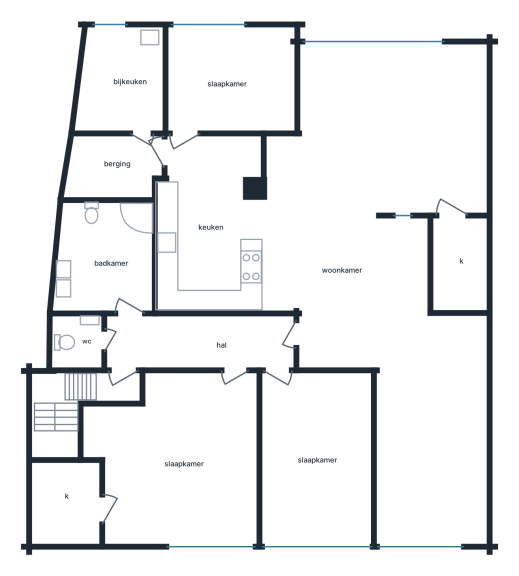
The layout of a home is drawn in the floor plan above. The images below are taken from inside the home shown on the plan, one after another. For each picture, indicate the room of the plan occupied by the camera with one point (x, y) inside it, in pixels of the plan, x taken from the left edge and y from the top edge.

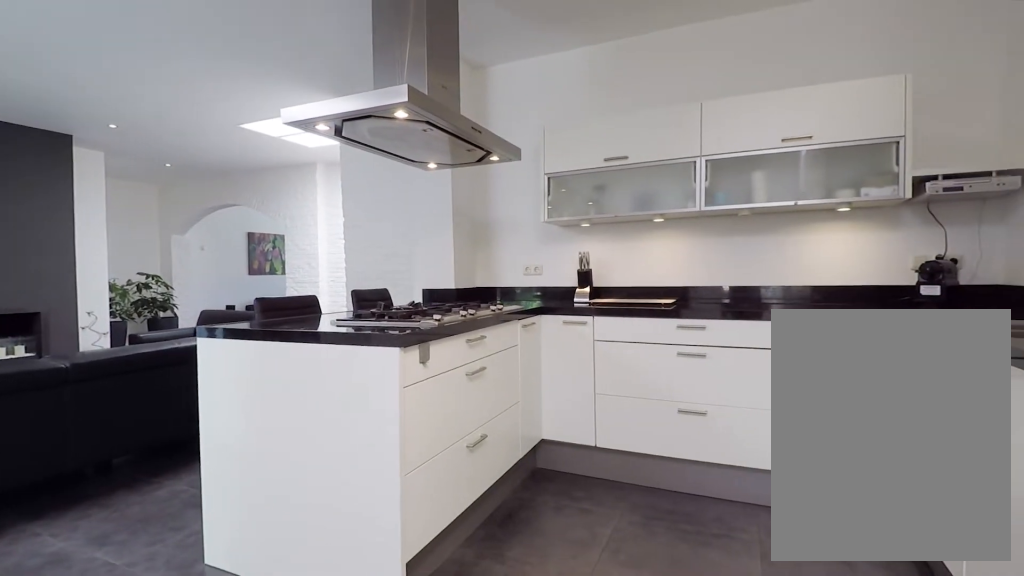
(209, 227)
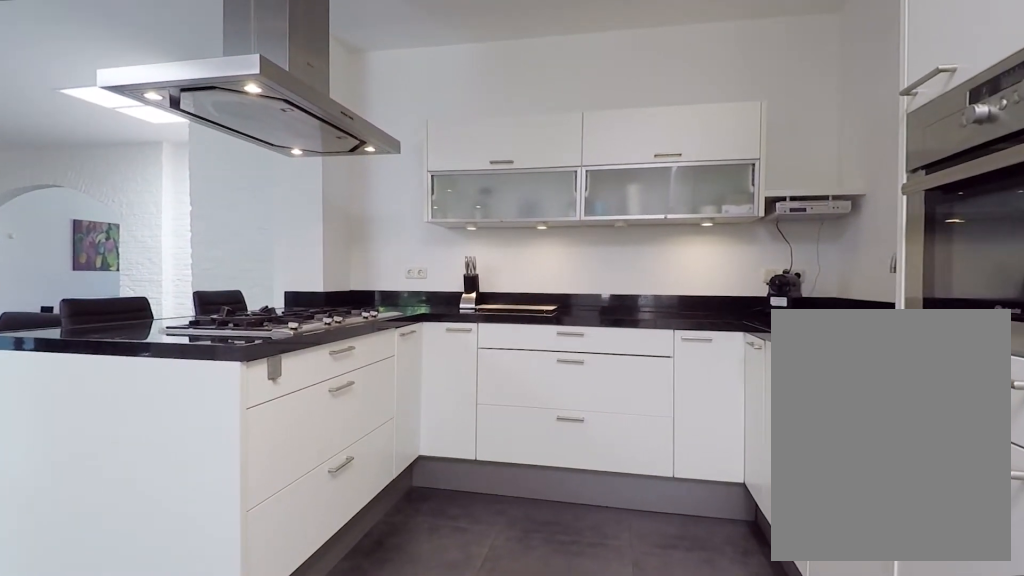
(209, 227)
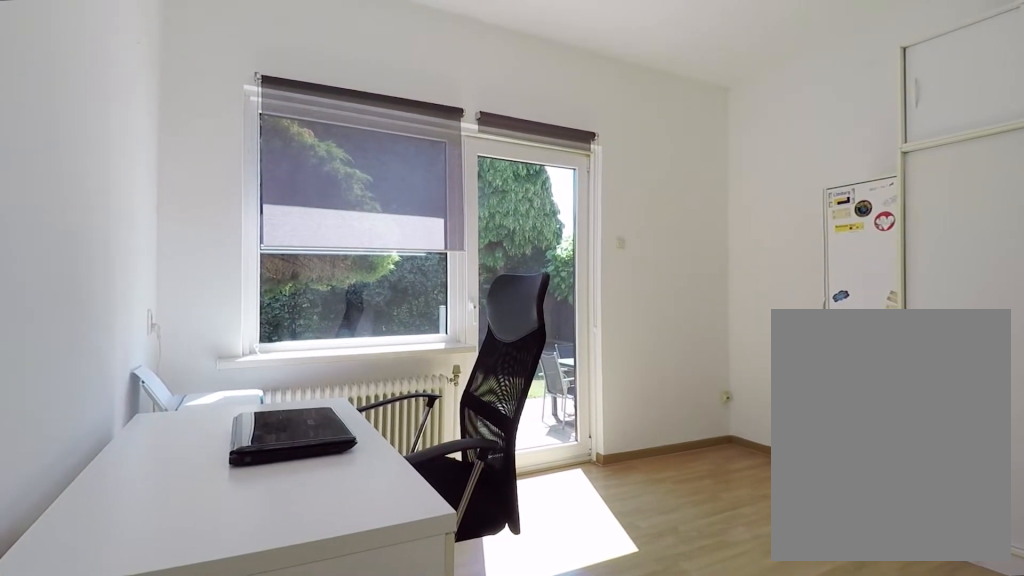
(231, 81)
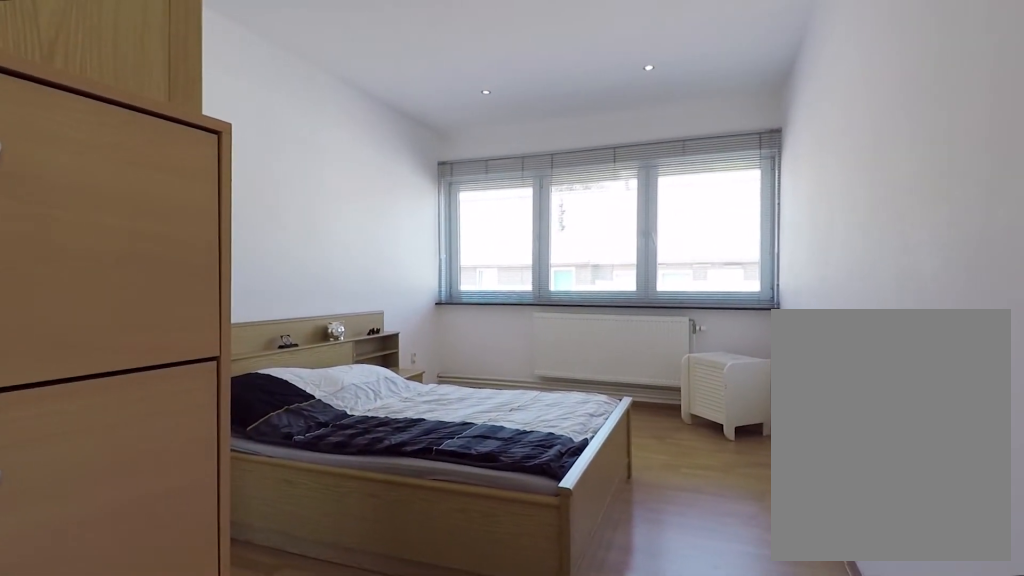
(316, 458)
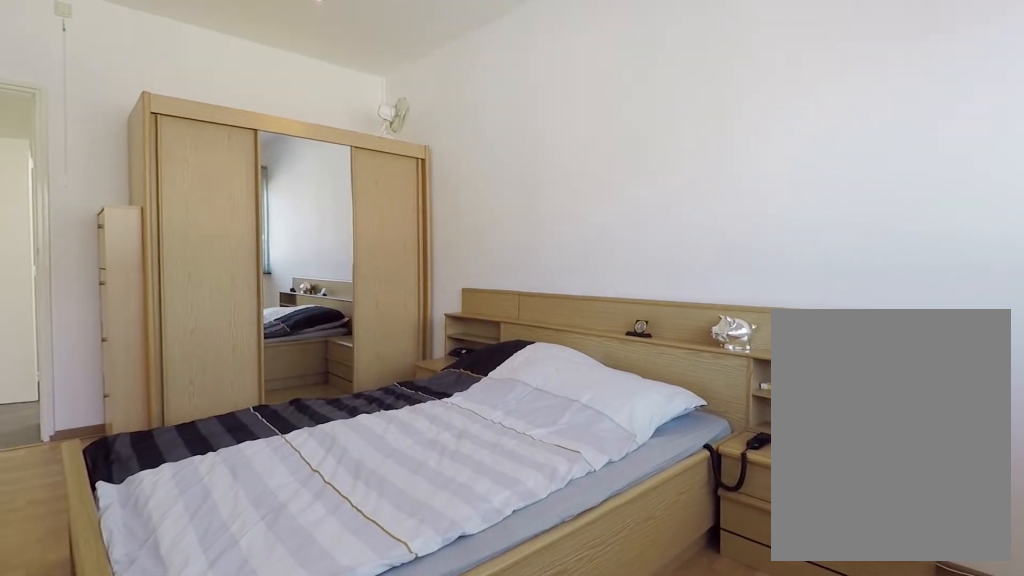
(316, 458)
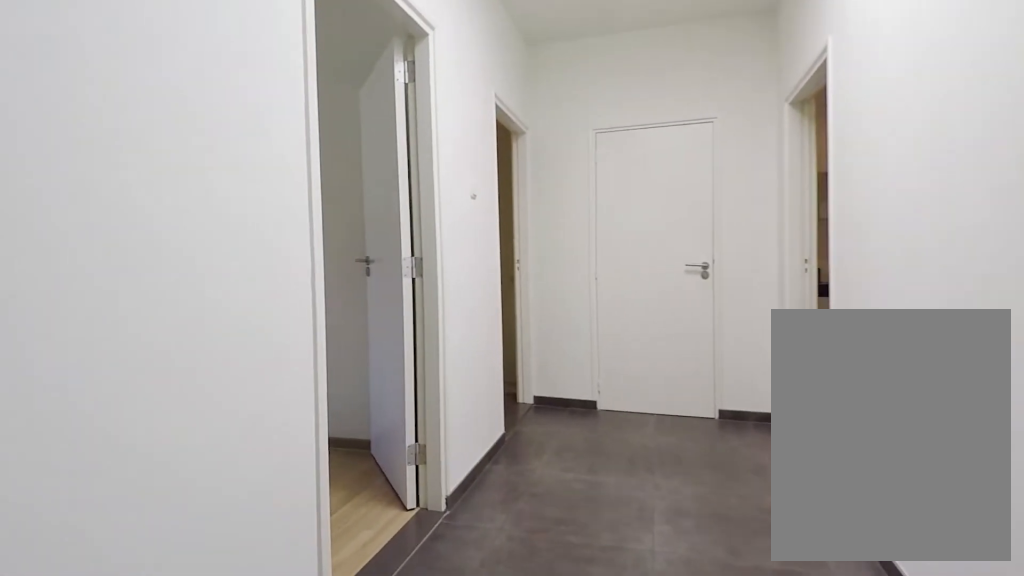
(191, 347)
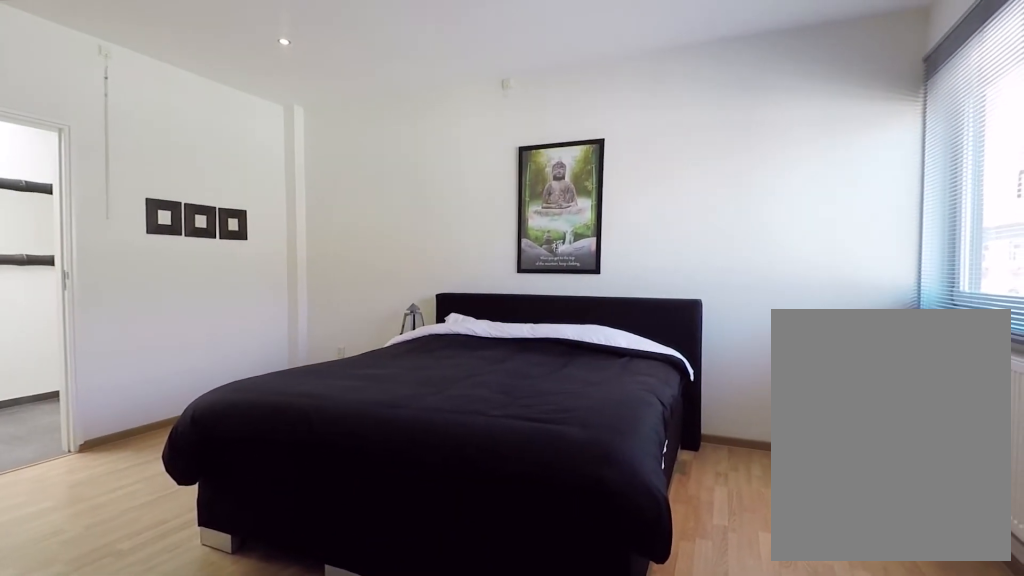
(180, 460)
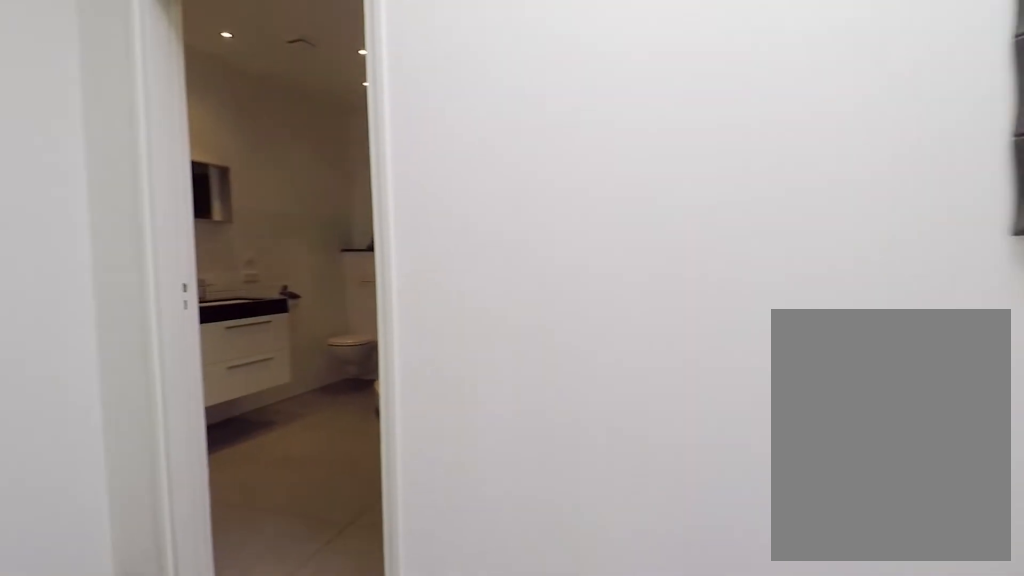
(191, 347)
